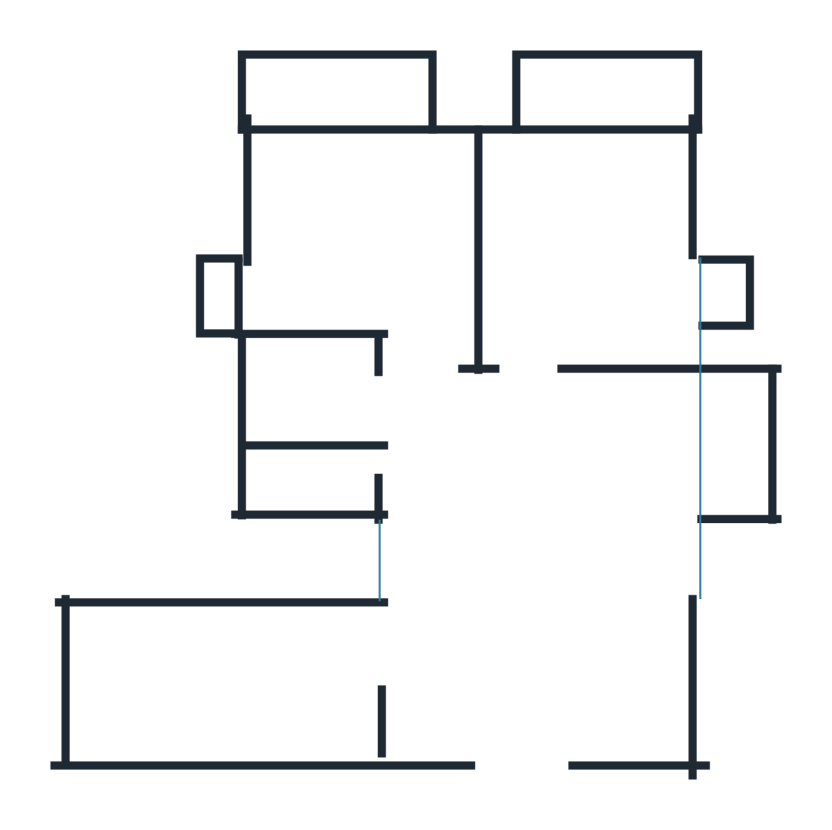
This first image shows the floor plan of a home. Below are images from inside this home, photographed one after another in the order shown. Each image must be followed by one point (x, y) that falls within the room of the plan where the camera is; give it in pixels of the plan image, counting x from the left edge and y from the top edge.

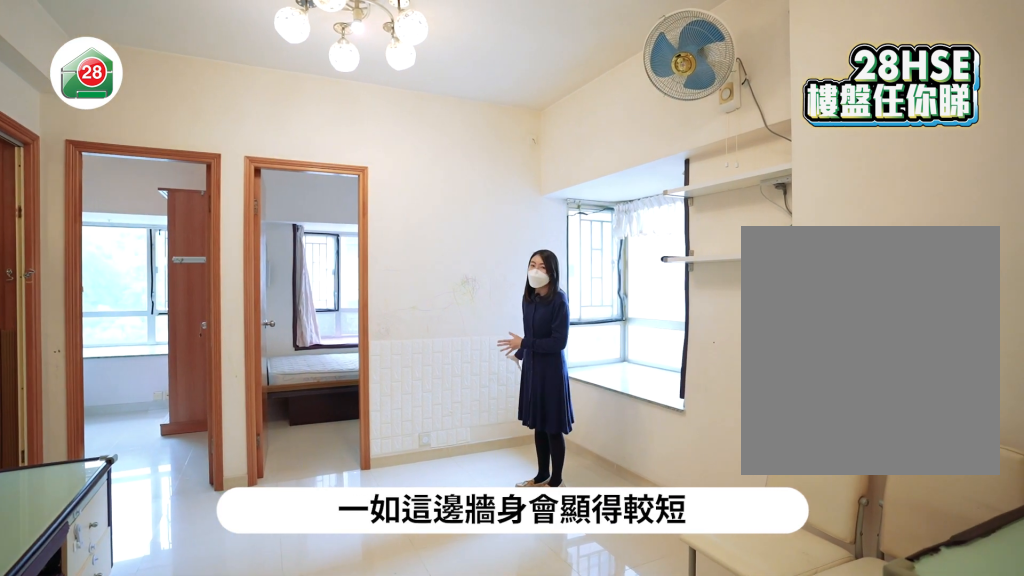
(543, 567)
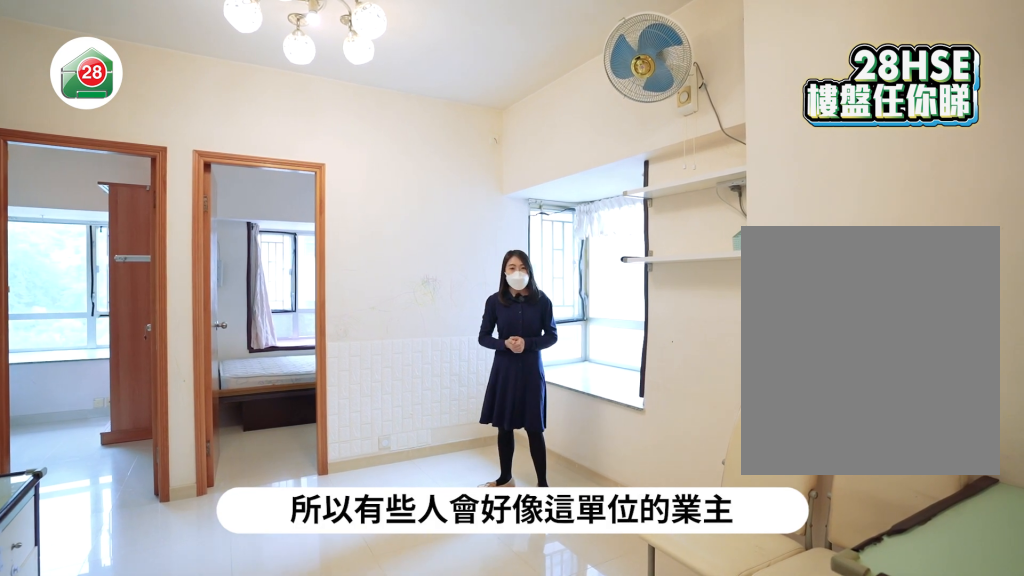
(543, 567)
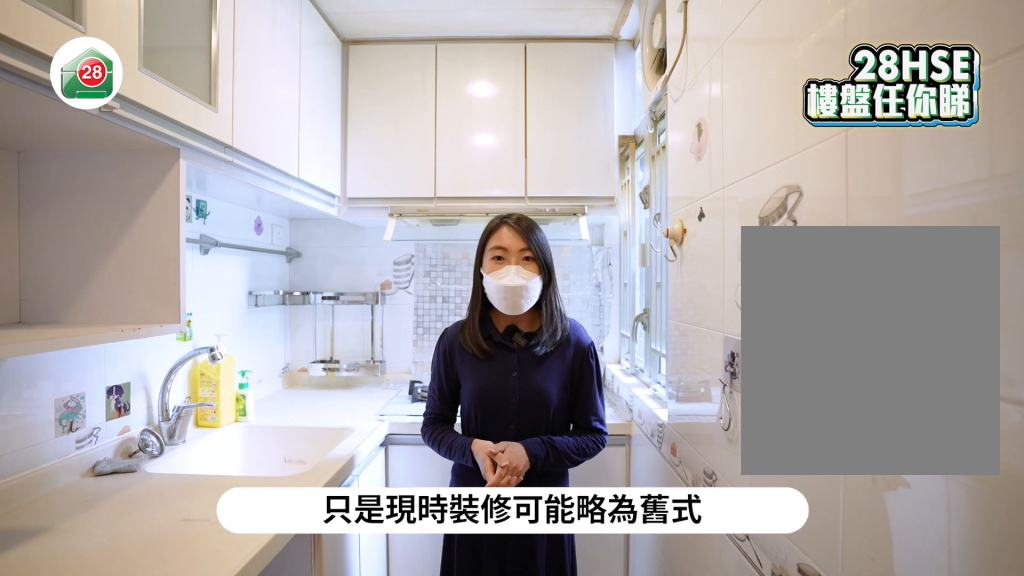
(263, 669)
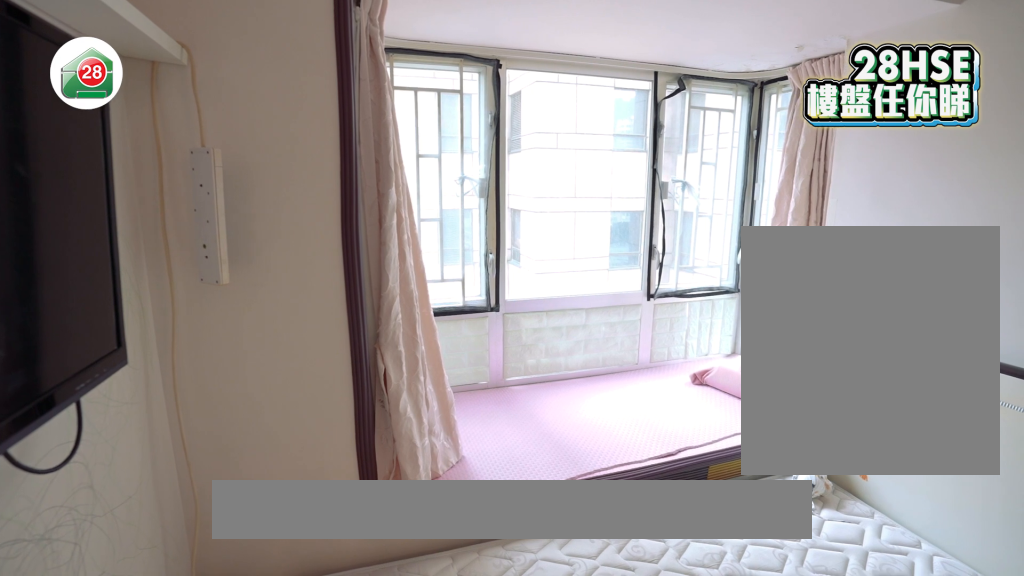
(589, 249)
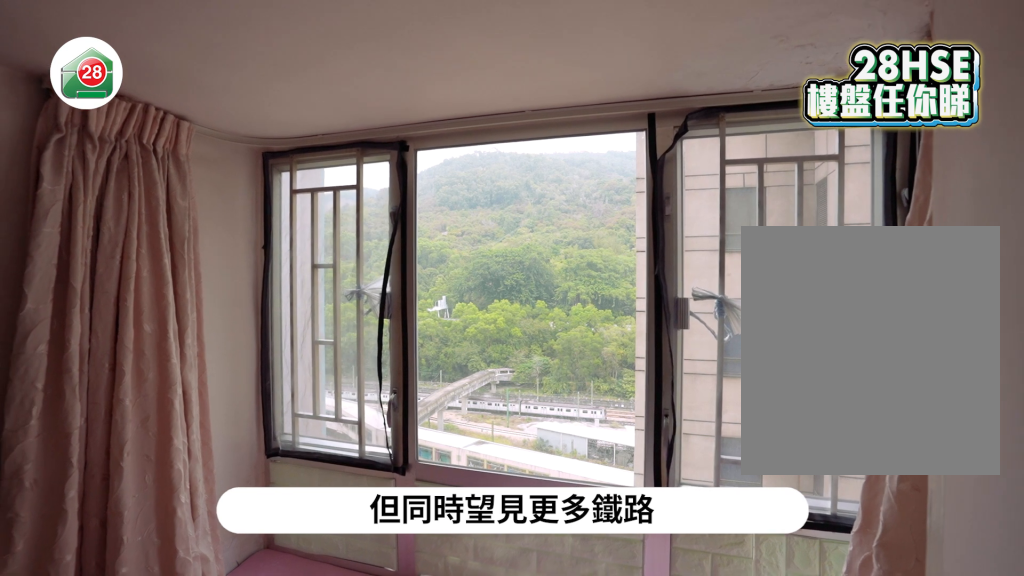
(589, 249)
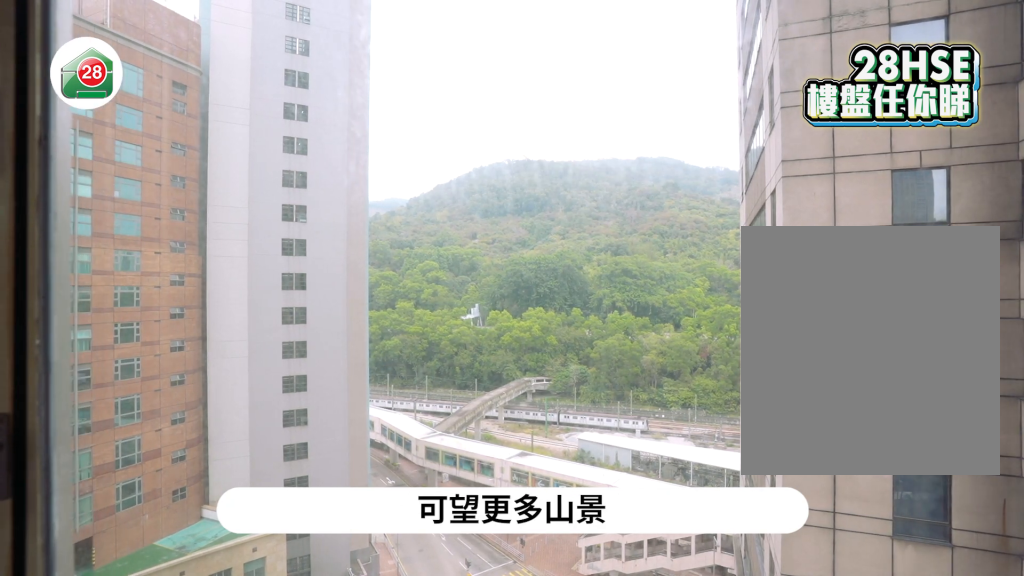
(364, 247)
